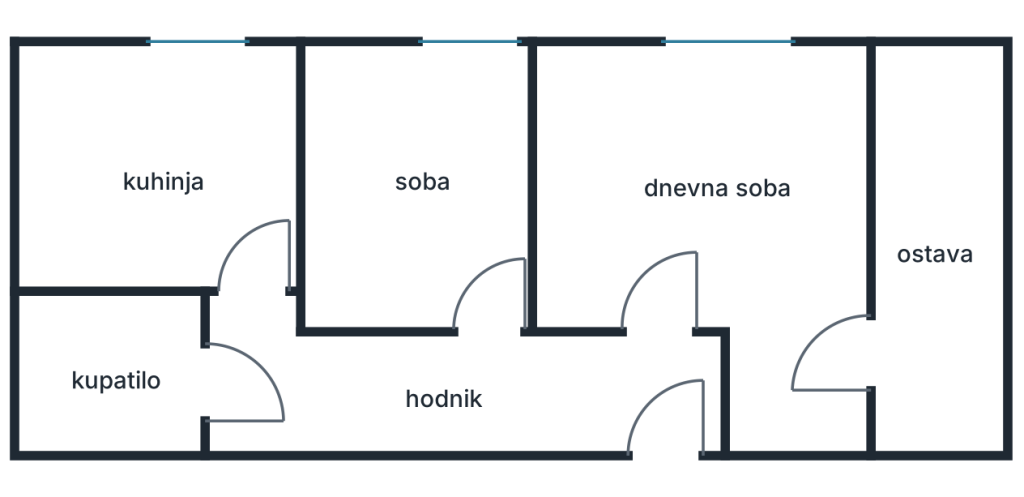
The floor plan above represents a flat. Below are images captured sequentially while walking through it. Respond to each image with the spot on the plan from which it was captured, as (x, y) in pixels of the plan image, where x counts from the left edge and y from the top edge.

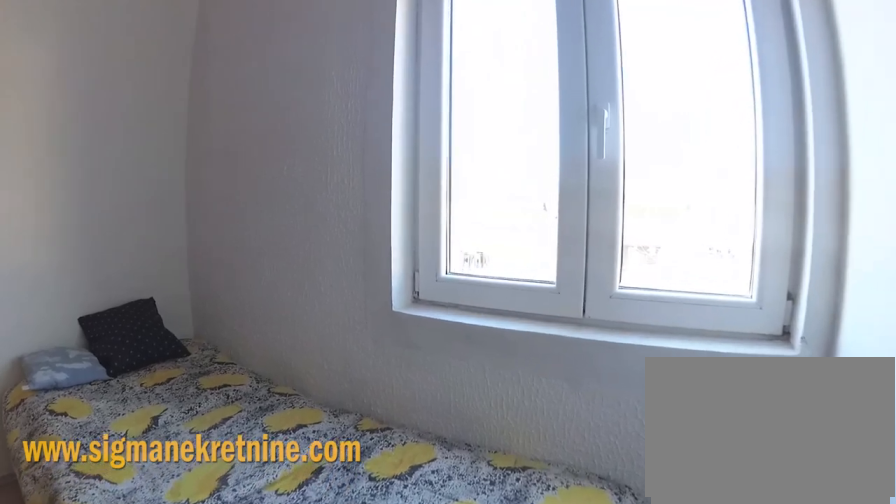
(507, 156)
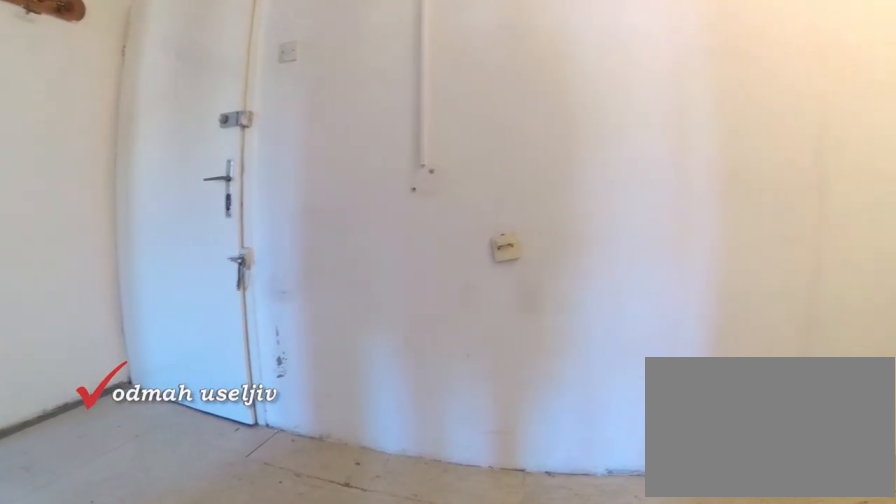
(492, 305)
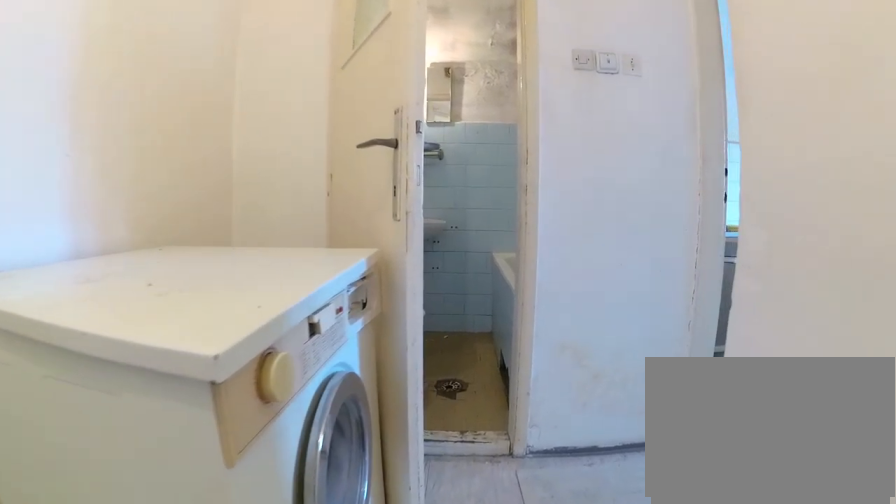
(396, 371)
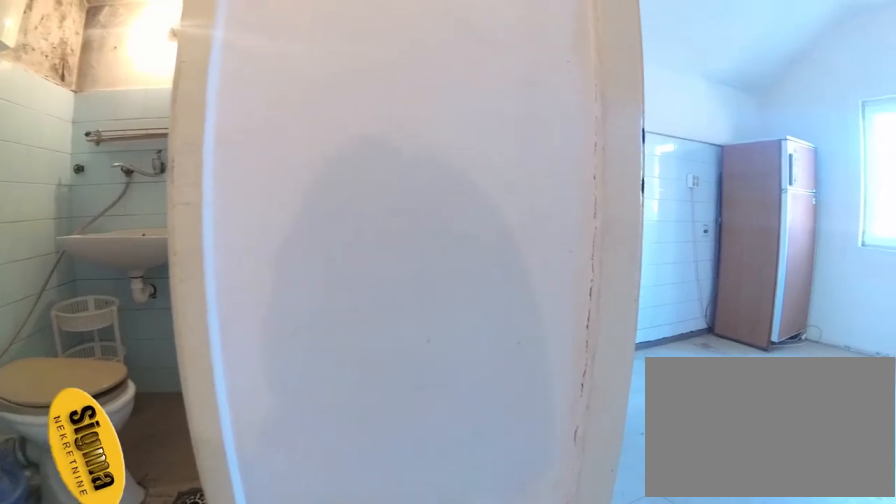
(297, 365)
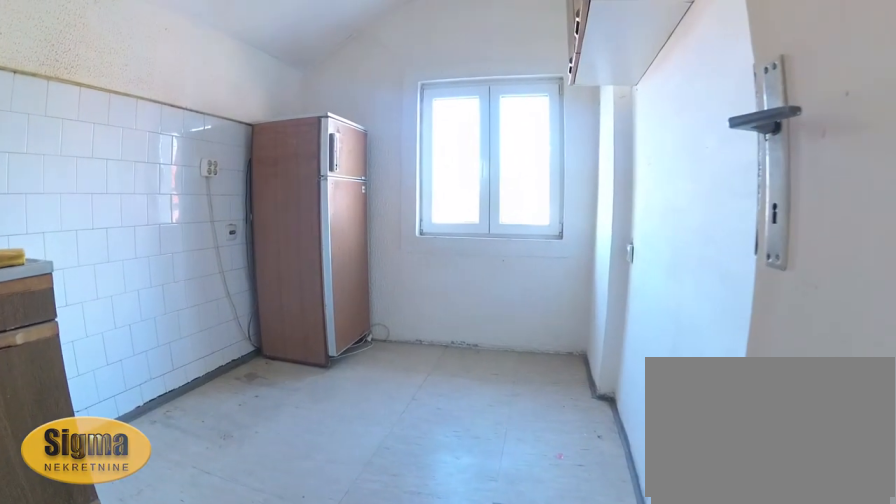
(255, 315)
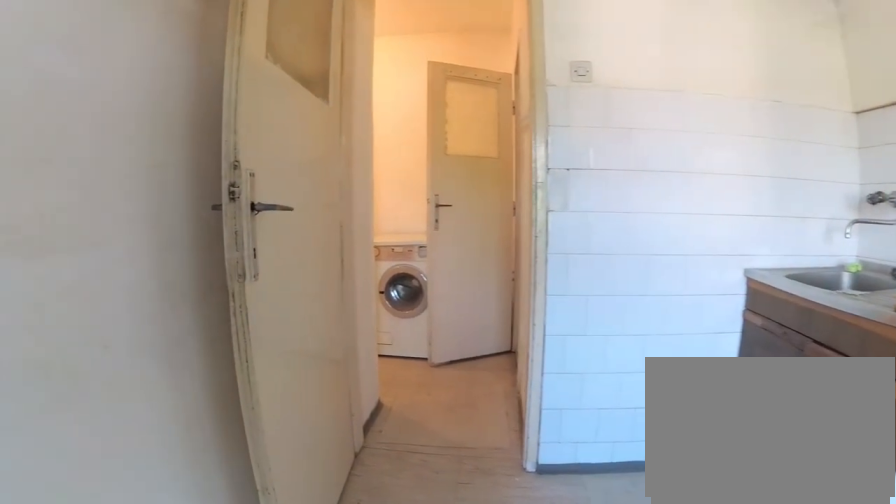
(242, 137)
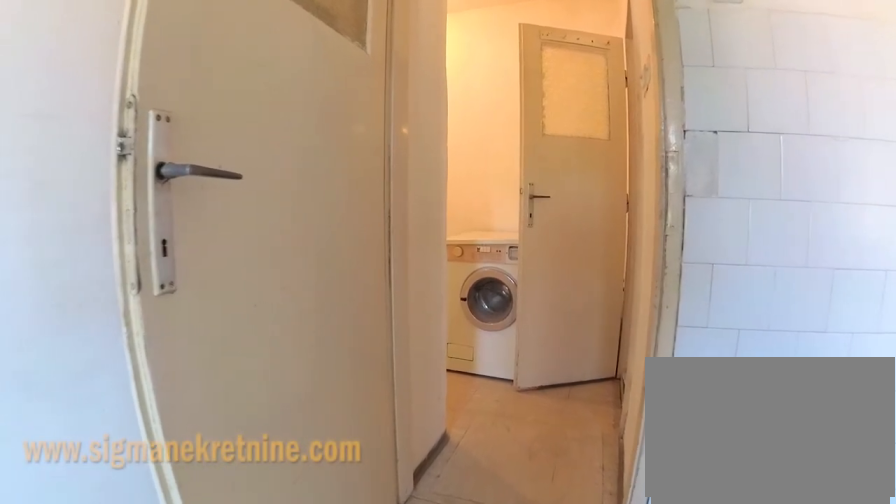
(241, 175)
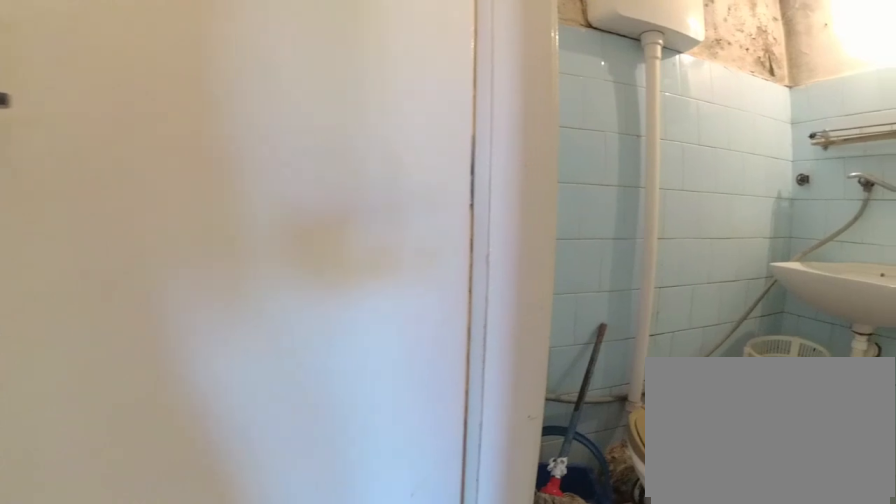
(240, 330)
